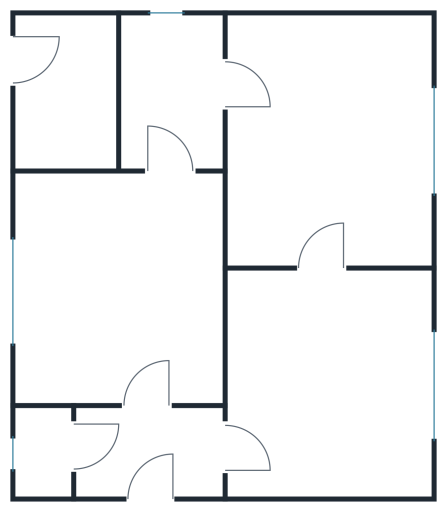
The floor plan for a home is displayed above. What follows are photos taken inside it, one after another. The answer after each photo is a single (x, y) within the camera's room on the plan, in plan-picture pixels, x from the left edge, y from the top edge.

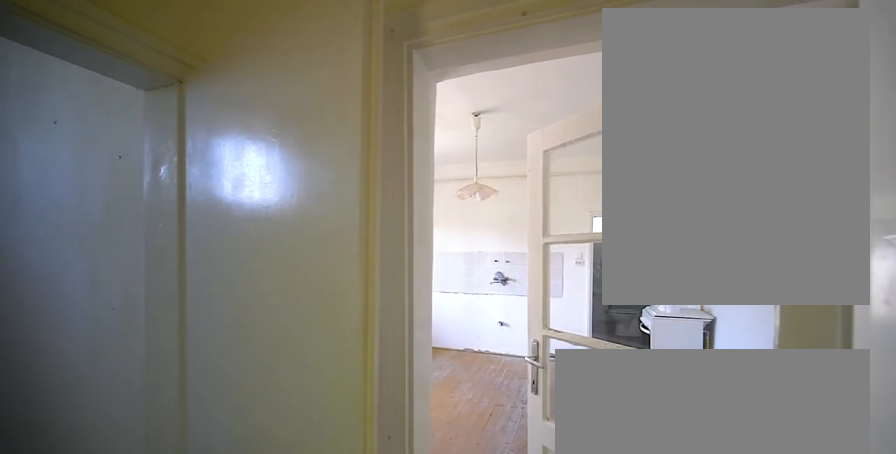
(154, 442)
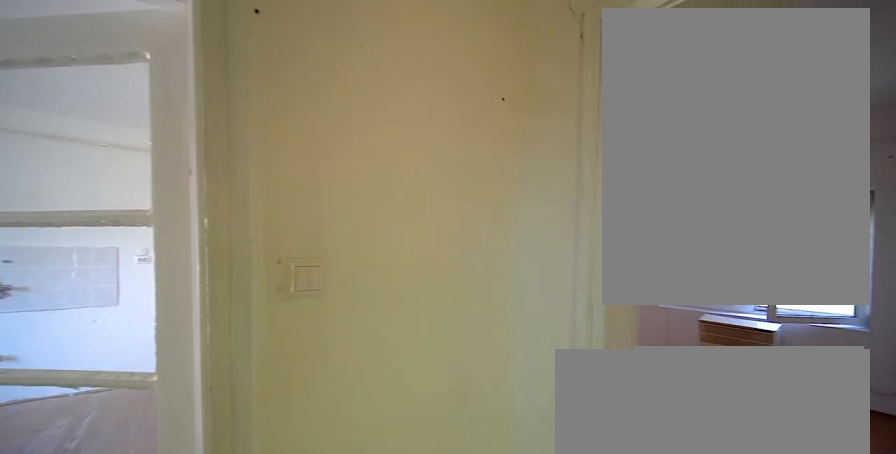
(154, 442)
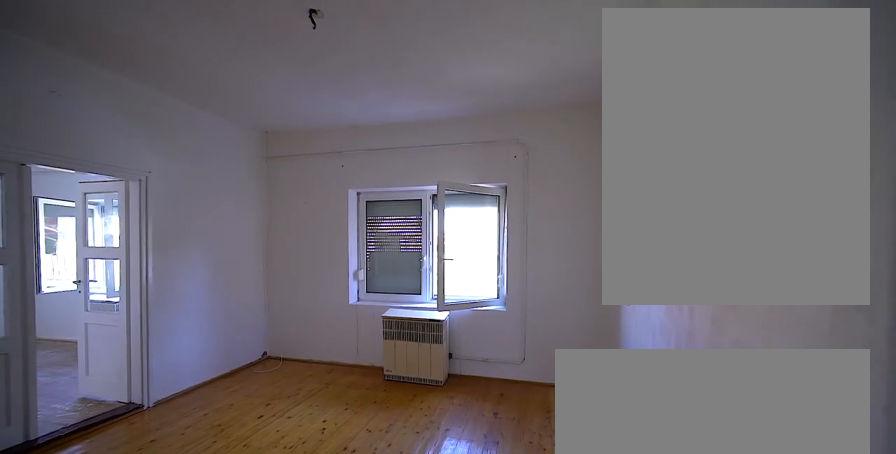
(333, 385)
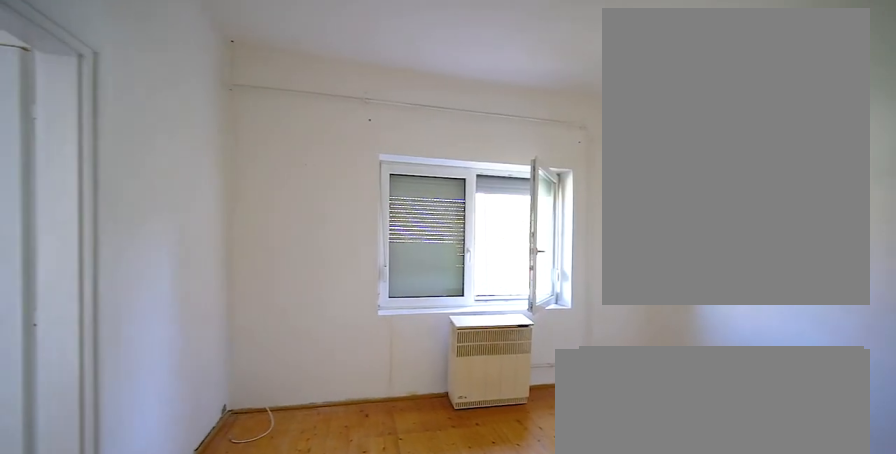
(332, 385)
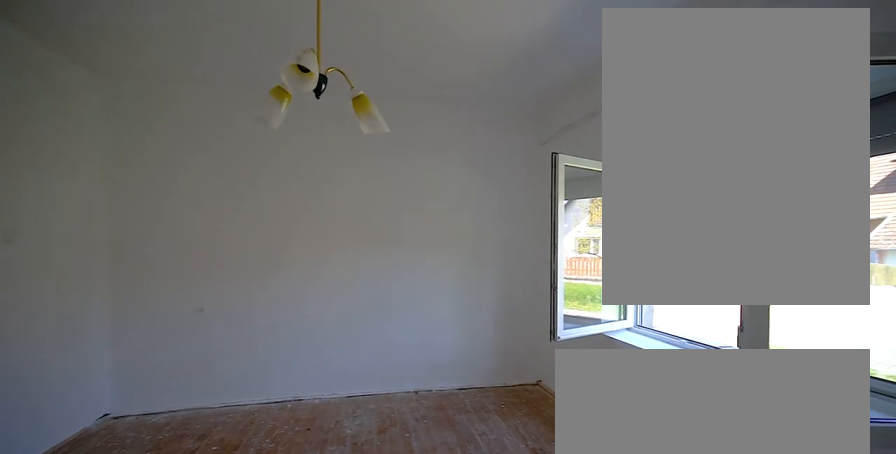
(337, 151)
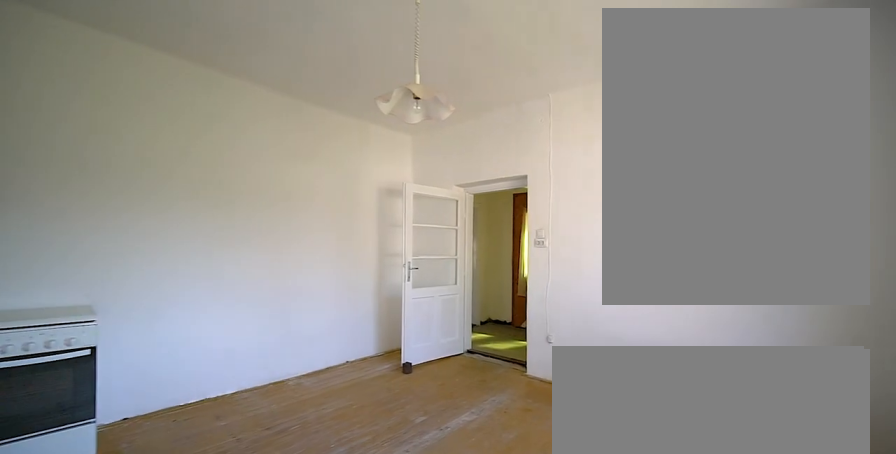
(119, 296)
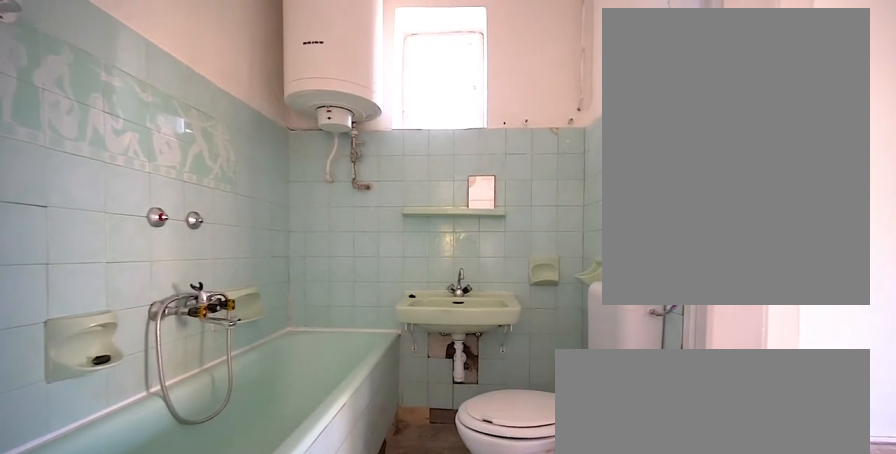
(167, 96)
